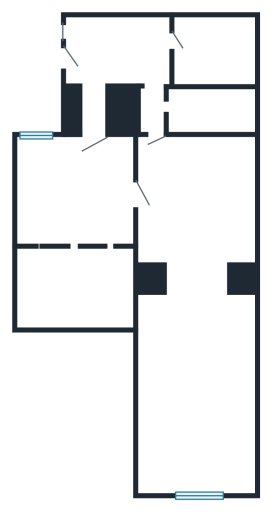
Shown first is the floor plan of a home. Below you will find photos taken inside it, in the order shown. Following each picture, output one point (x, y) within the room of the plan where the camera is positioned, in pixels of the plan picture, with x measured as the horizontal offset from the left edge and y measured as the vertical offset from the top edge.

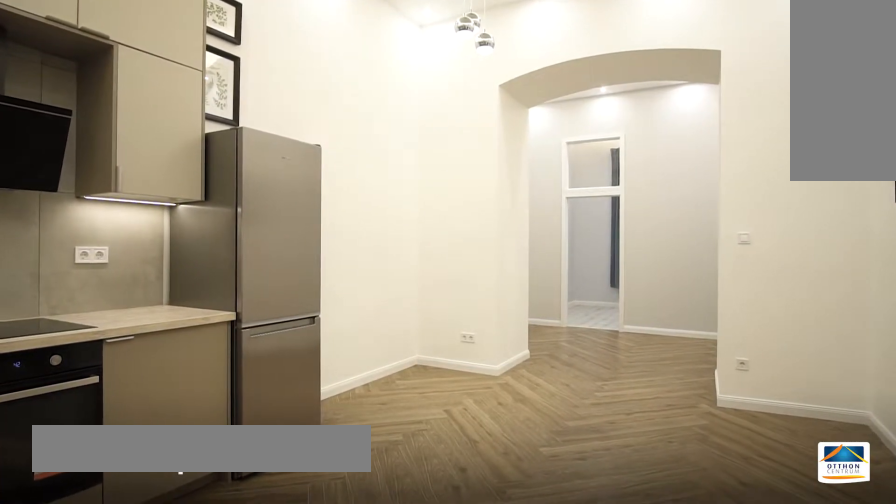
(199, 206)
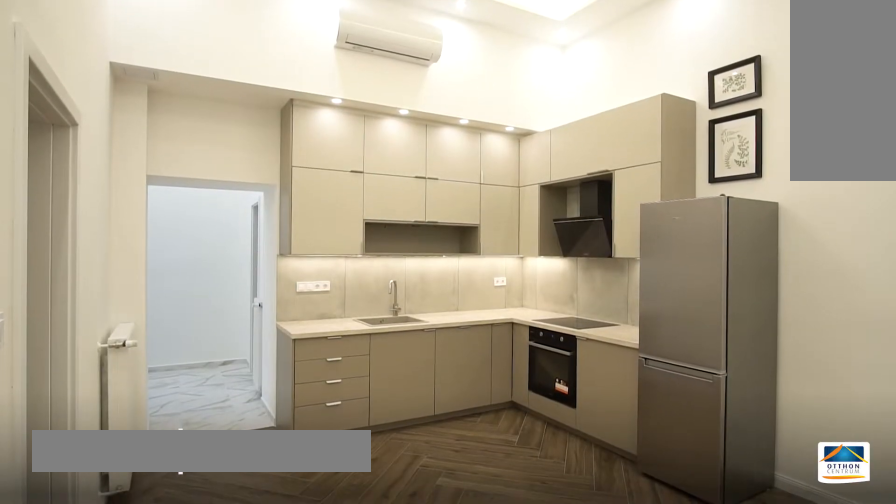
(198, 207)
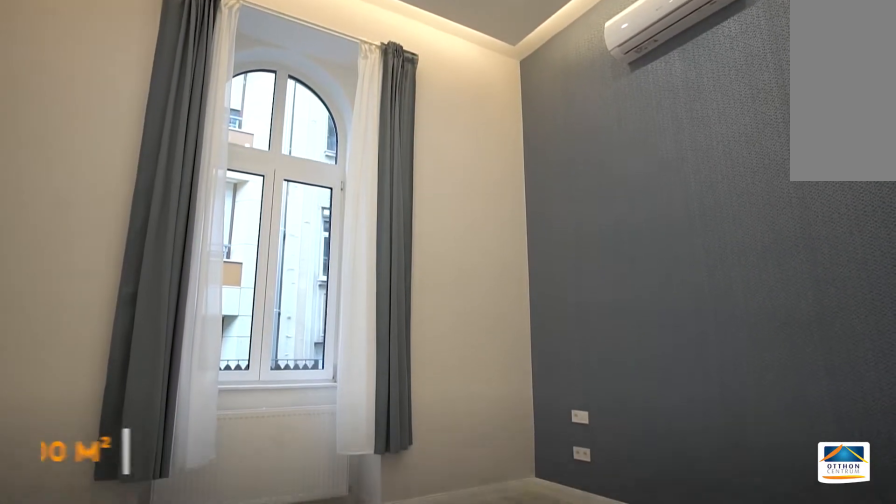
(199, 437)
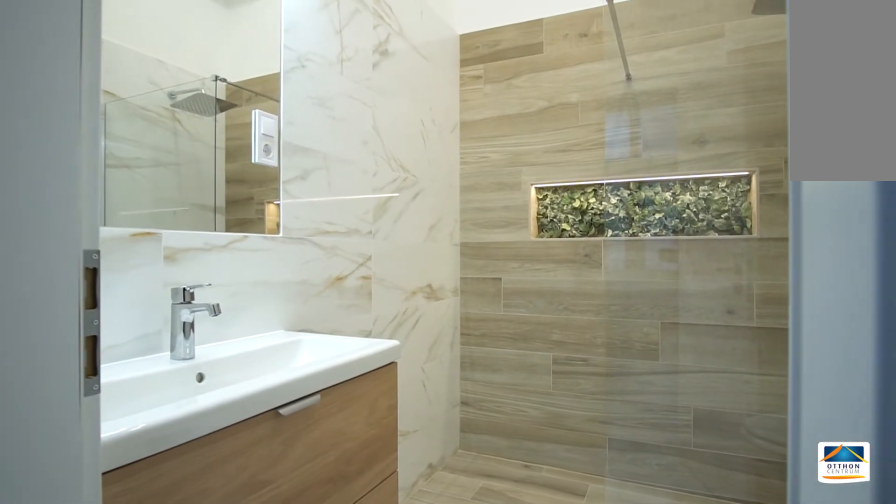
(215, 53)
